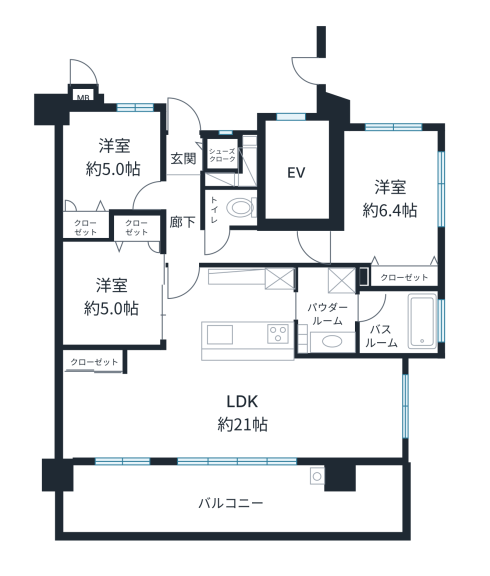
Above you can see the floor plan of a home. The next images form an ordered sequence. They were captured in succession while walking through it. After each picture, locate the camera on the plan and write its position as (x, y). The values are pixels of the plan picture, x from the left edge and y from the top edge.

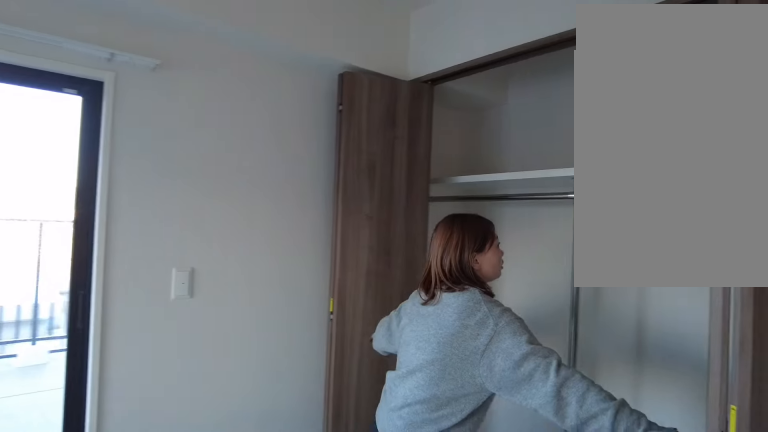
(398, 268)
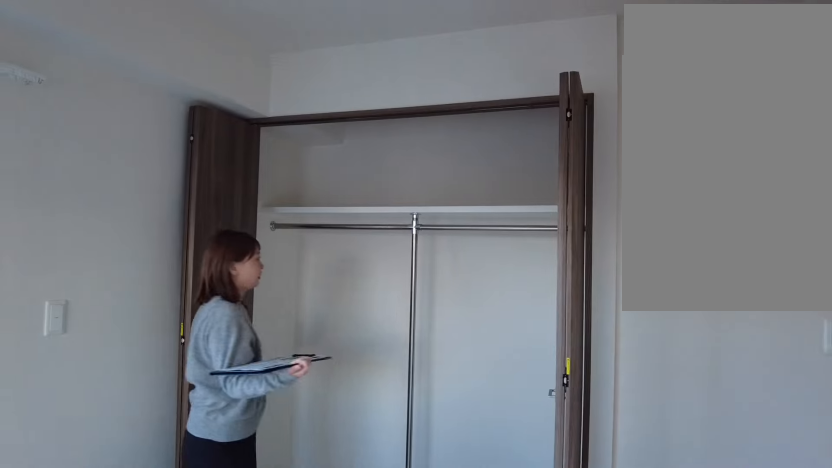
(399, 268)
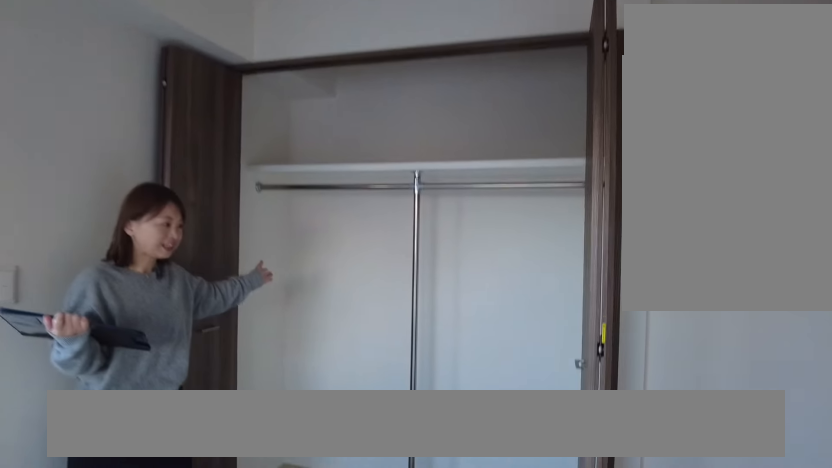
(399, 268)
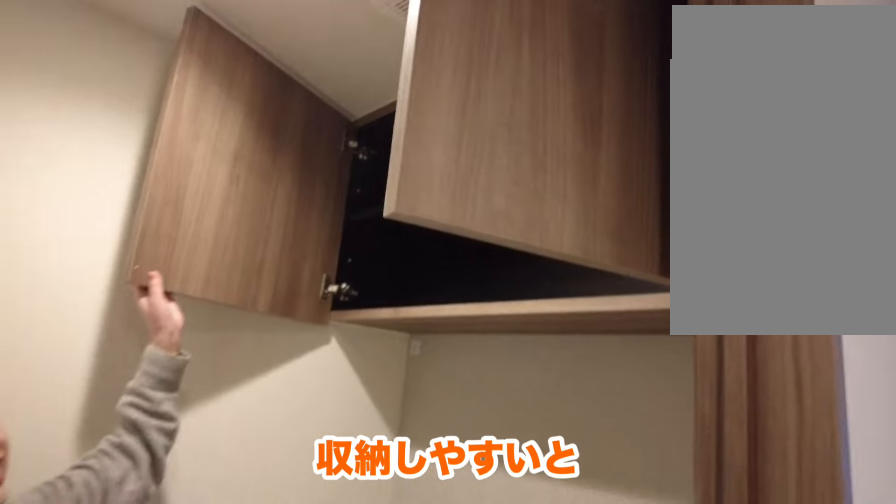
(224, 220)
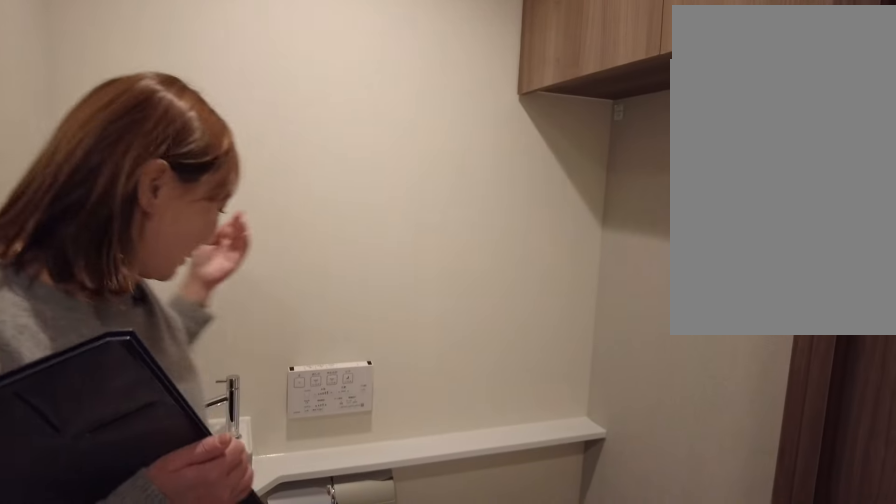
(211, 220)
